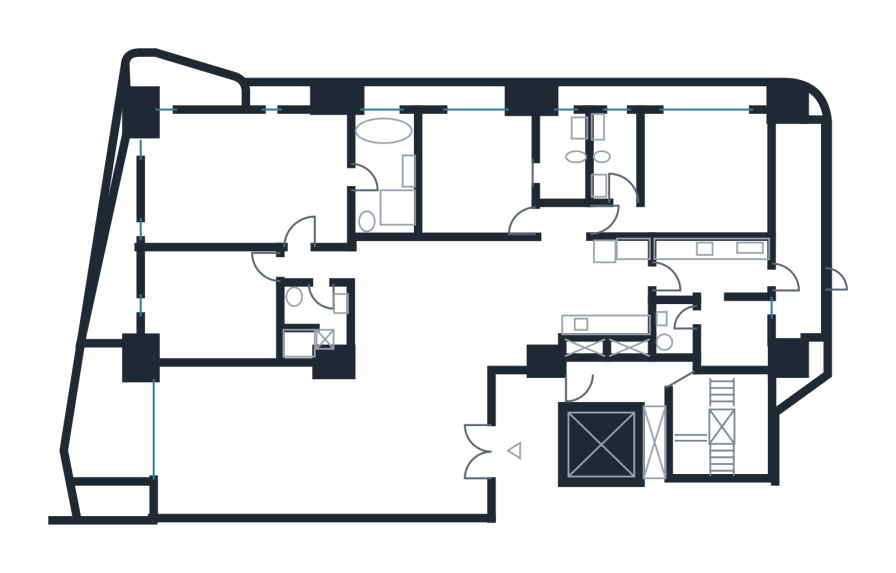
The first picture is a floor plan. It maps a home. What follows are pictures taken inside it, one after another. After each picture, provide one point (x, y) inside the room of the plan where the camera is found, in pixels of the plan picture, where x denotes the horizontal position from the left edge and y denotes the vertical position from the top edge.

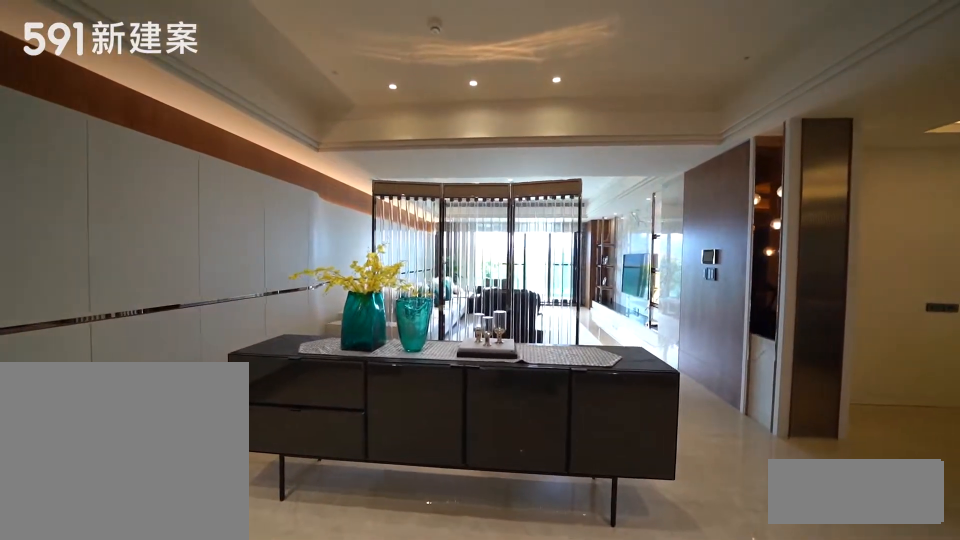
(436, 448)
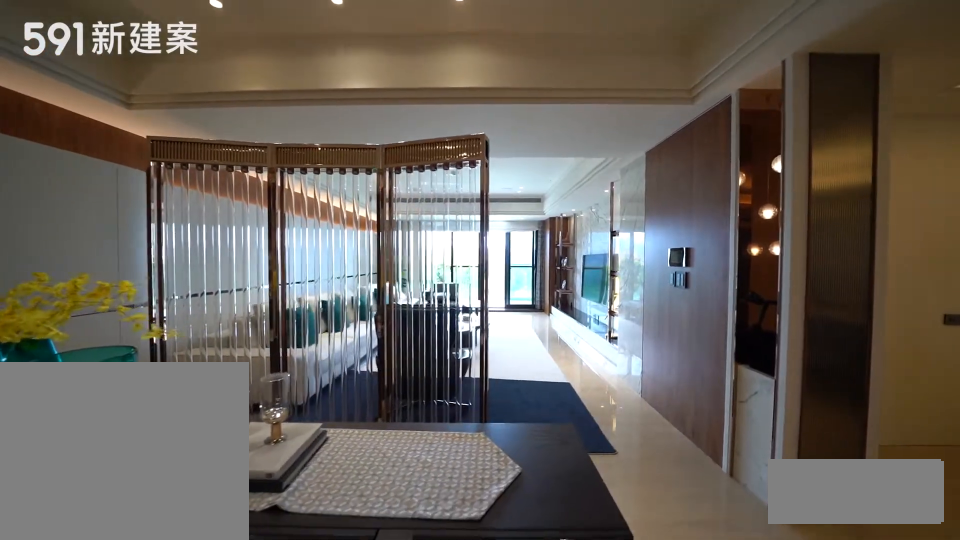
(436, 448)
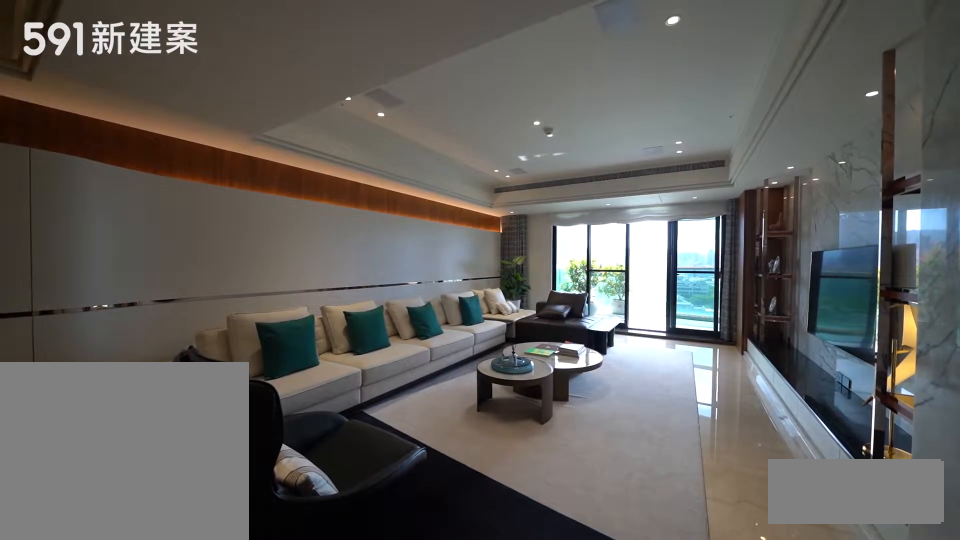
(271, 444)
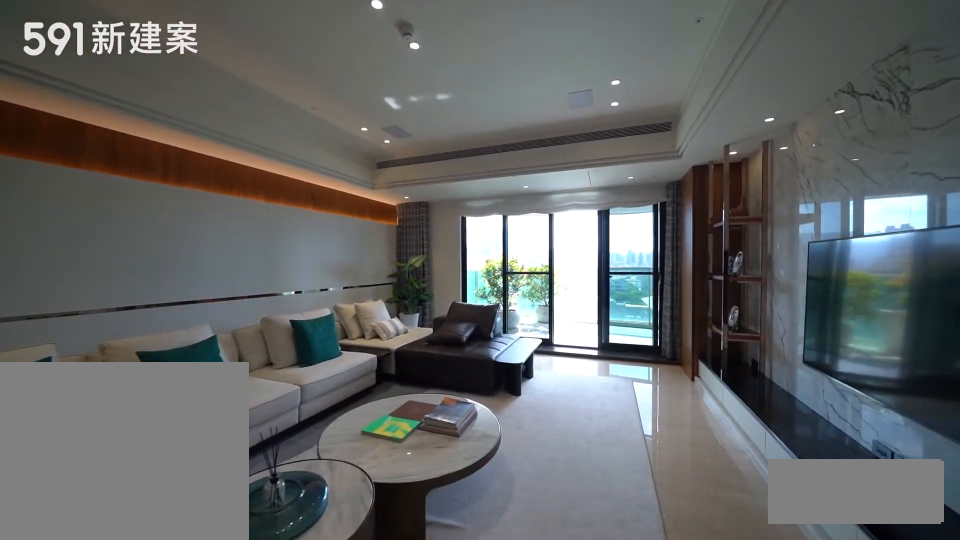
(271, 444)
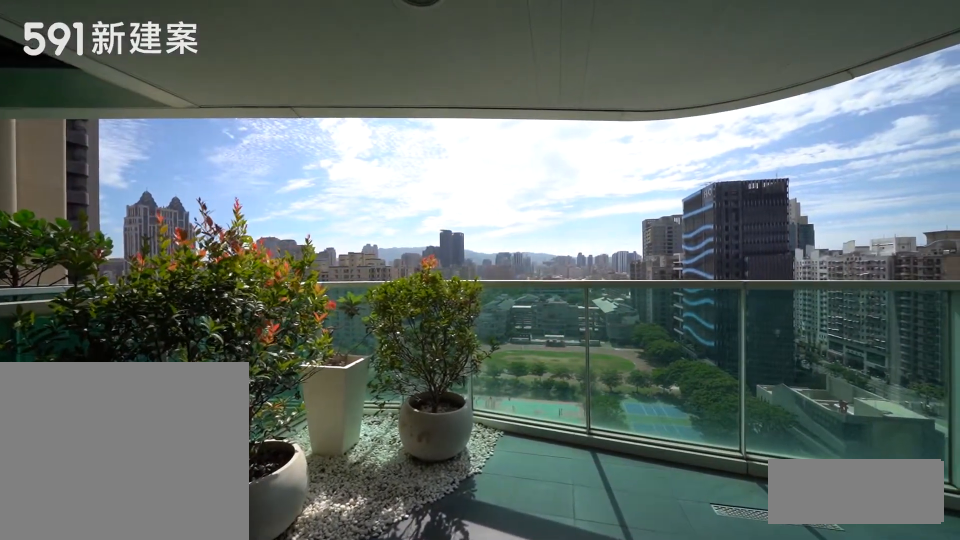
(109, 420)
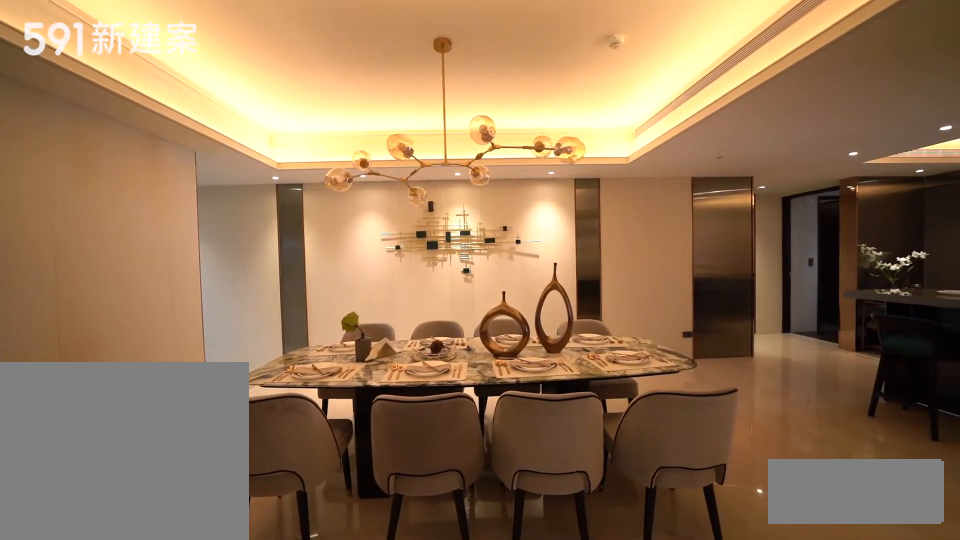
(449, 306)
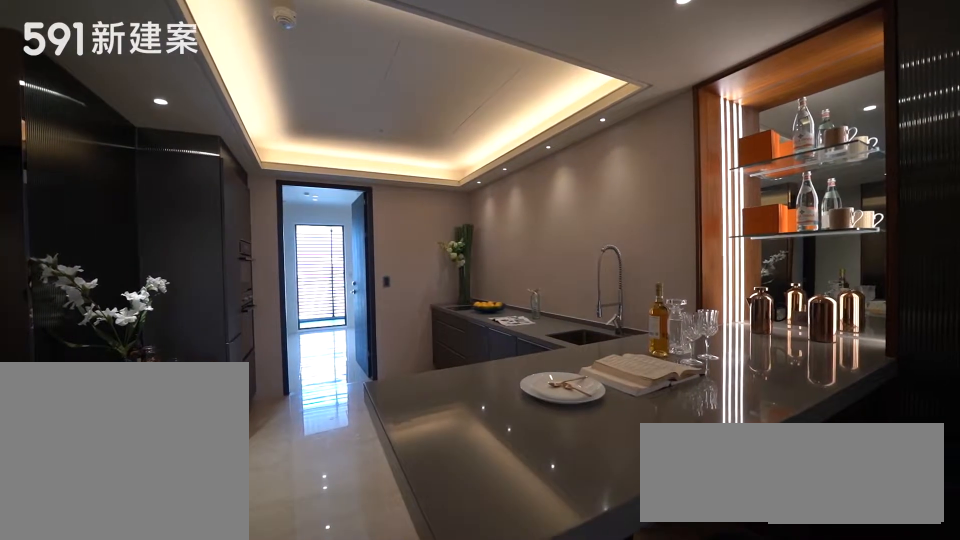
(612, 286)
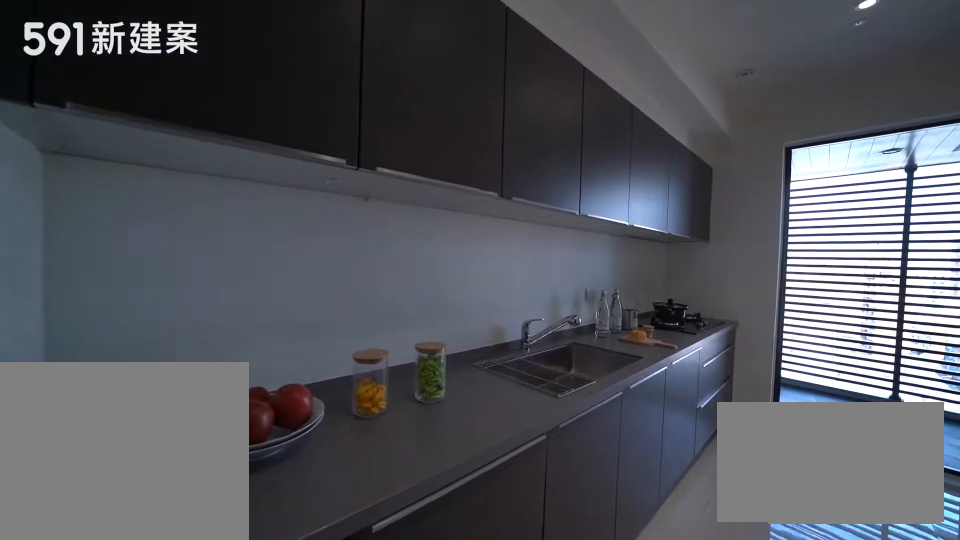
(722, 266)
